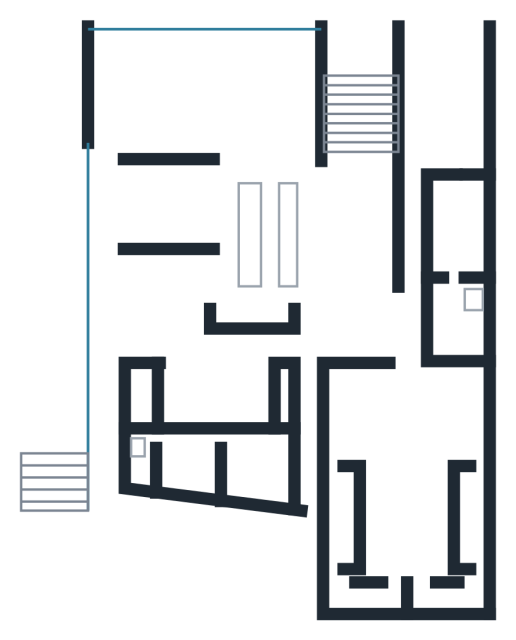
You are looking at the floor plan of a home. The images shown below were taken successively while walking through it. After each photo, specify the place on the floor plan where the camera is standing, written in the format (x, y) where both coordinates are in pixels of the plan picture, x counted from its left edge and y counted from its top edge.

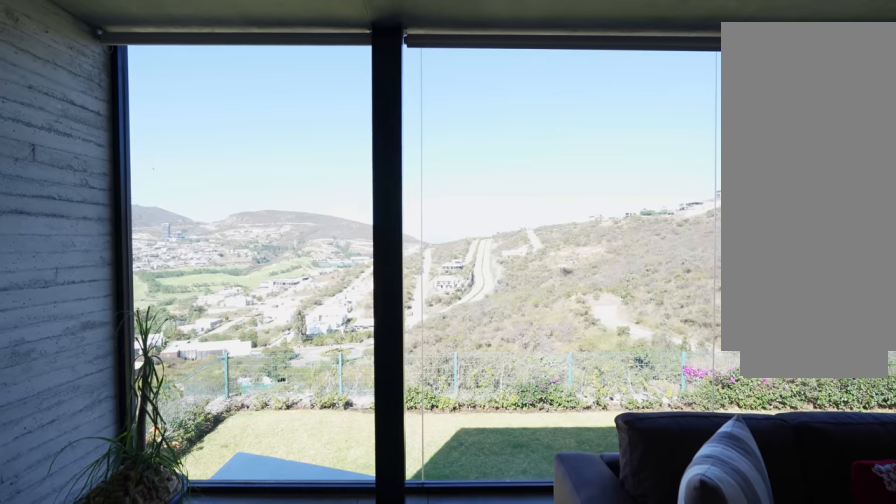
(130, 61)
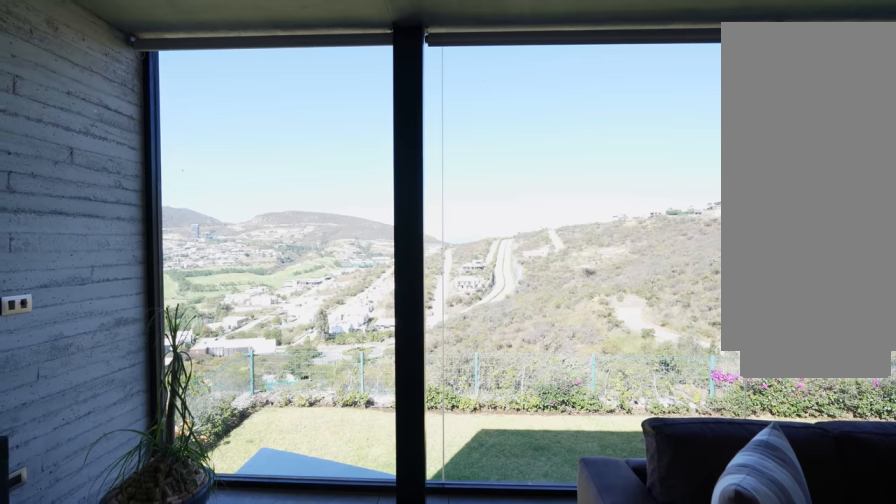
(128, 61)
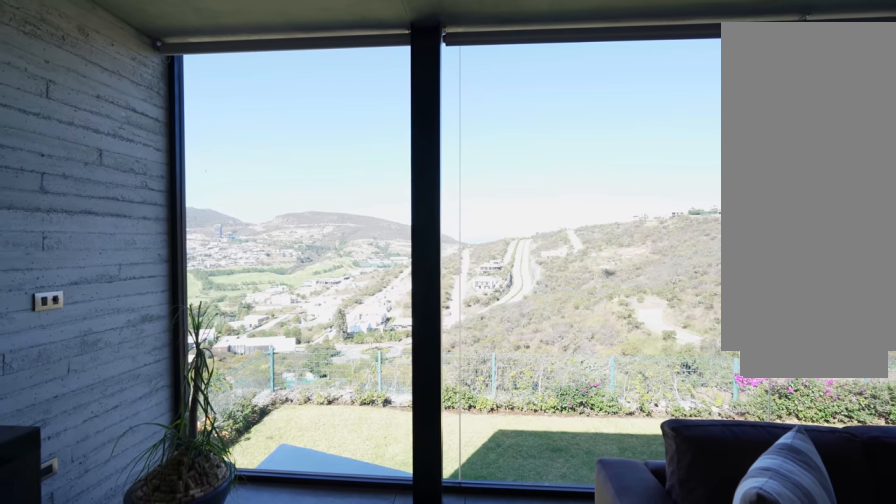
(128, 61)
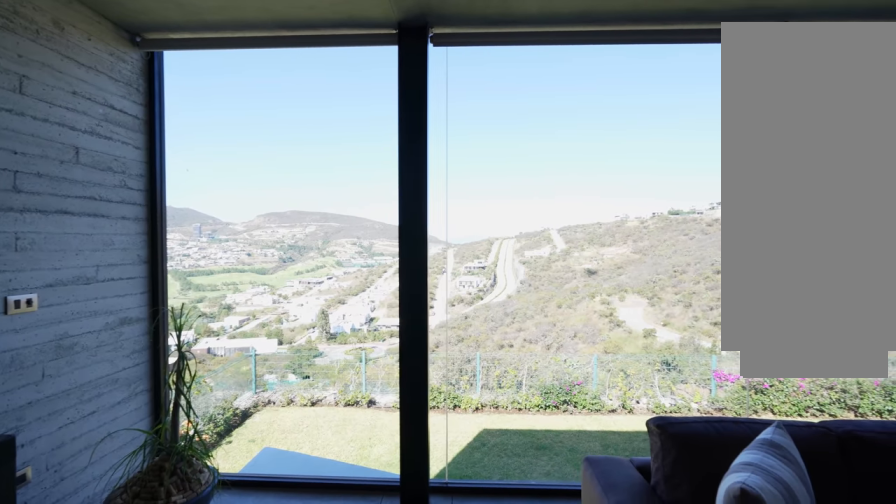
(128, 61)
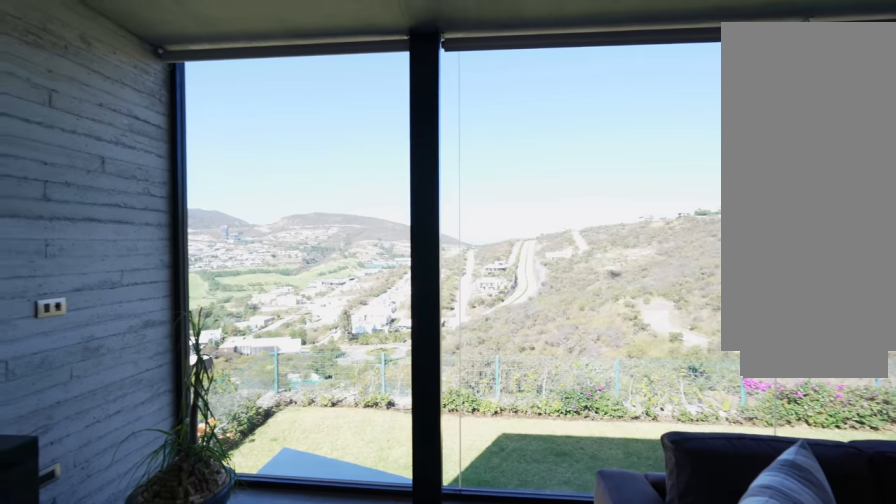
(129, 59)
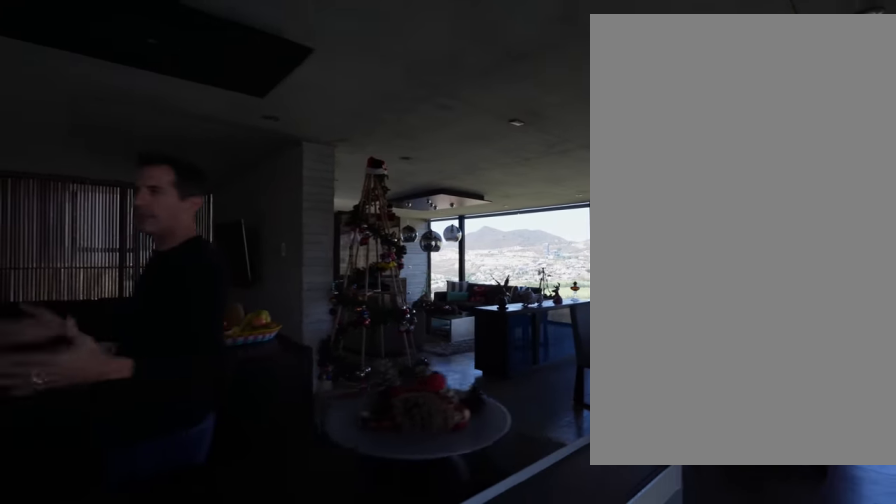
(294, 147)
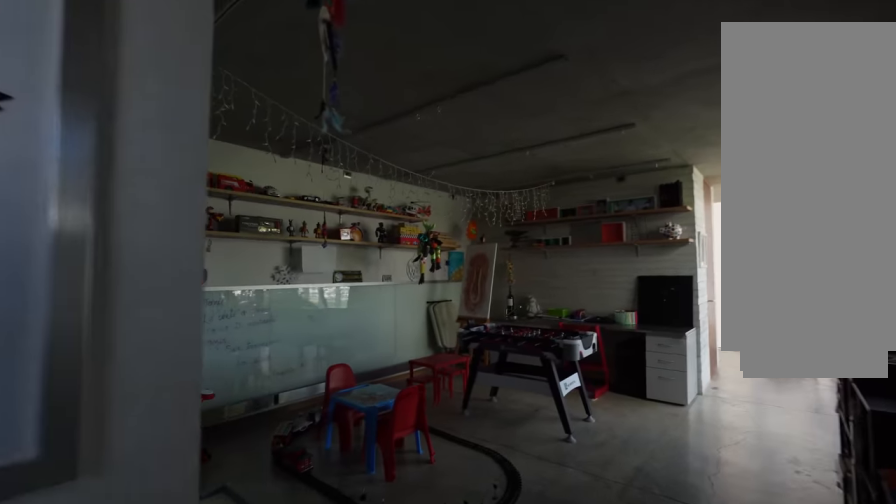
(274, 355)
